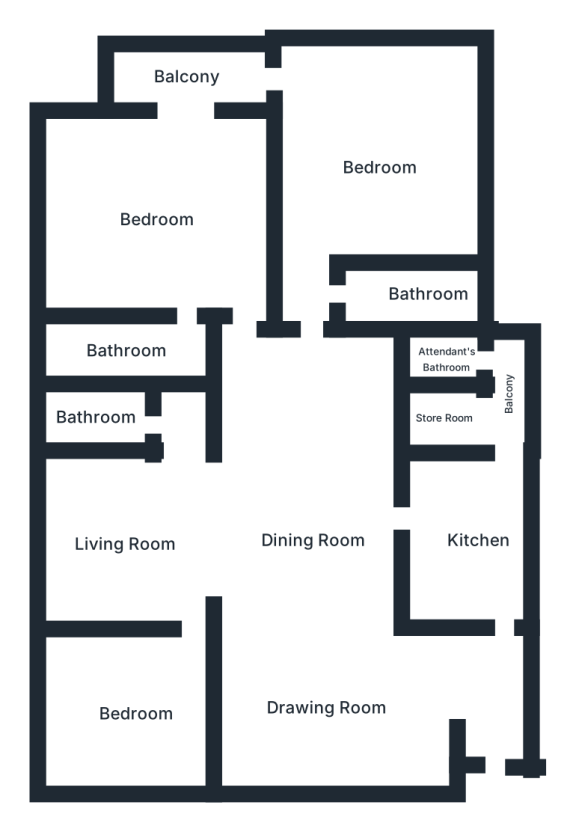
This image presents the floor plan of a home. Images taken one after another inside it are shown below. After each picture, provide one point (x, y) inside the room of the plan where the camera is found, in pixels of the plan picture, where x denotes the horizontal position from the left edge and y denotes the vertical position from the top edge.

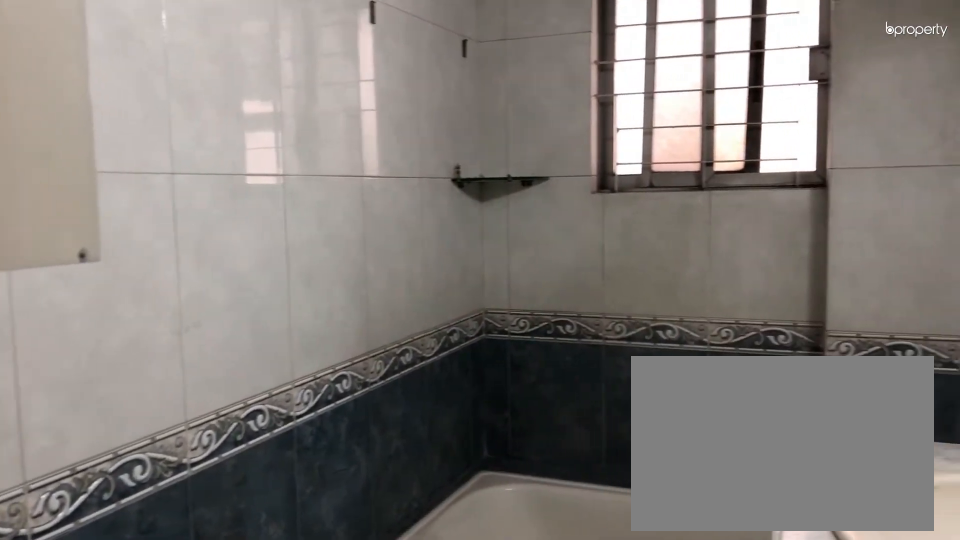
(125, 347)
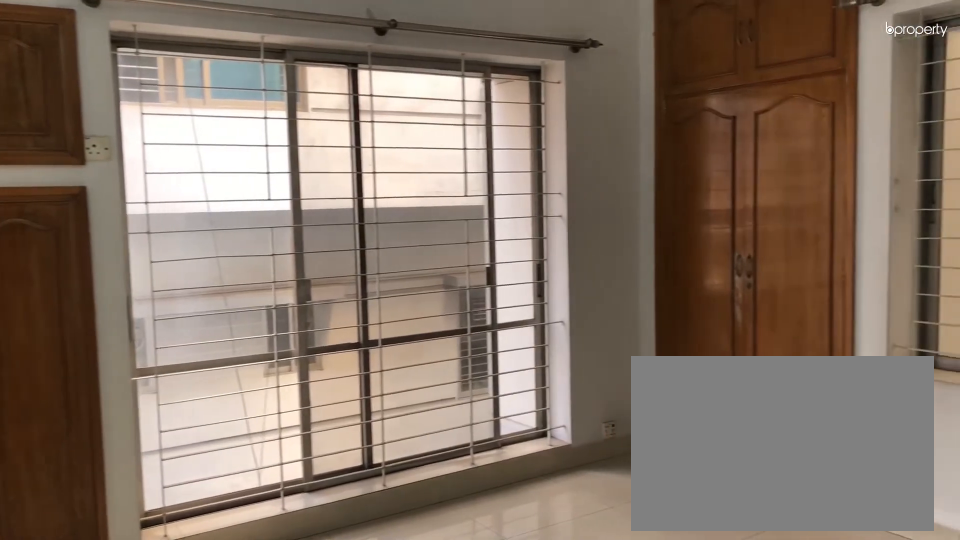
(392, 163)
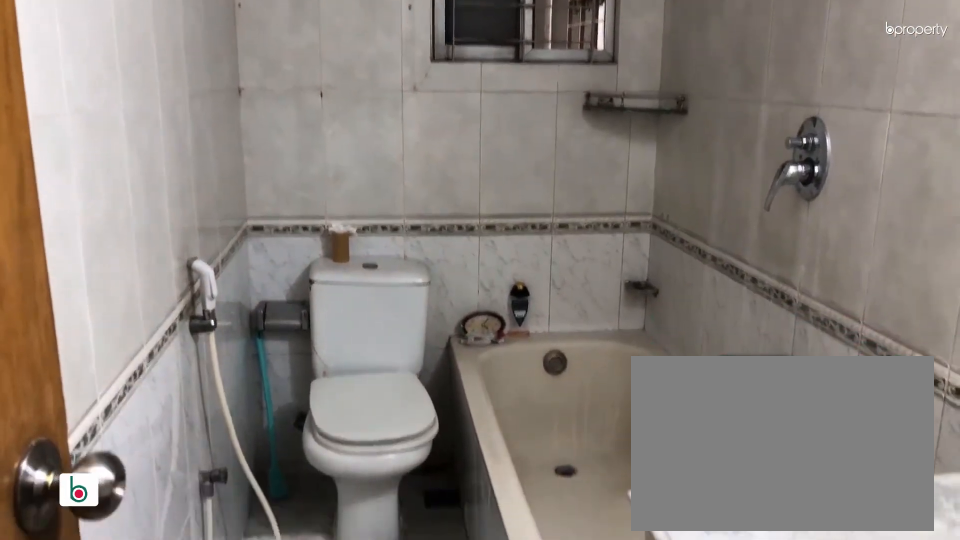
(406, 282)
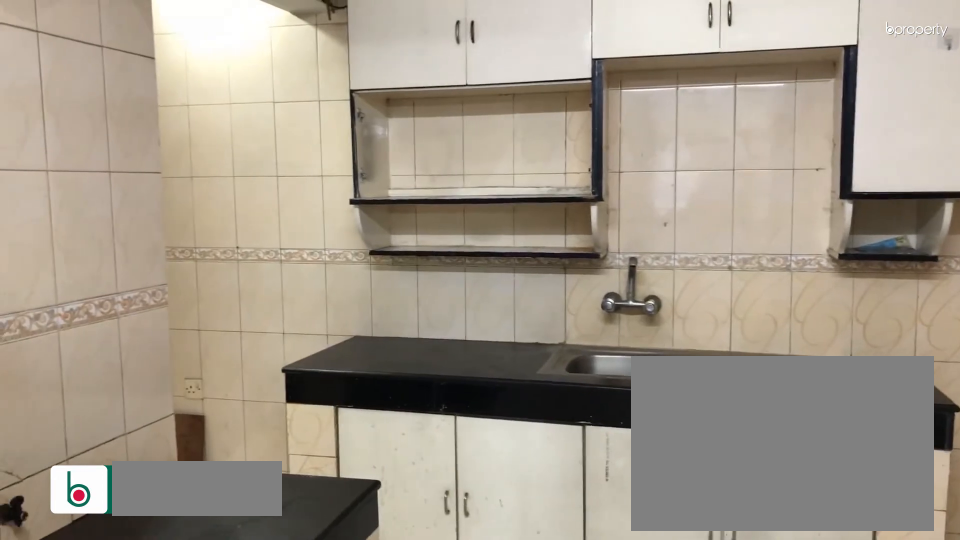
(478, 537)
